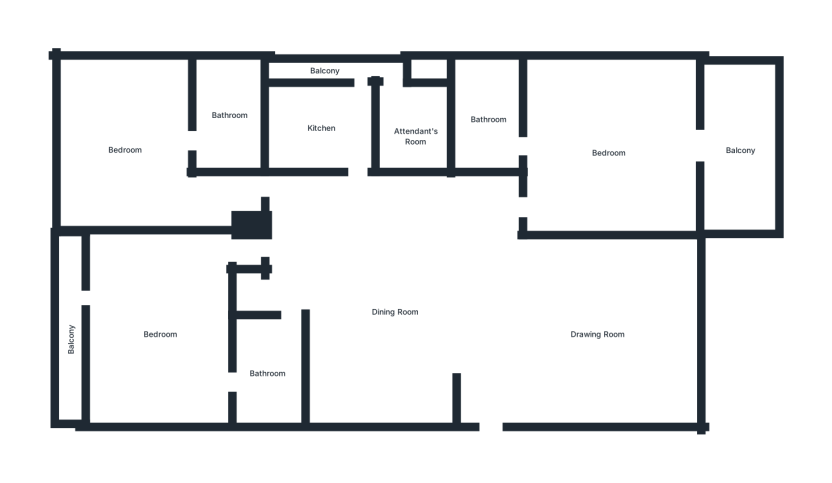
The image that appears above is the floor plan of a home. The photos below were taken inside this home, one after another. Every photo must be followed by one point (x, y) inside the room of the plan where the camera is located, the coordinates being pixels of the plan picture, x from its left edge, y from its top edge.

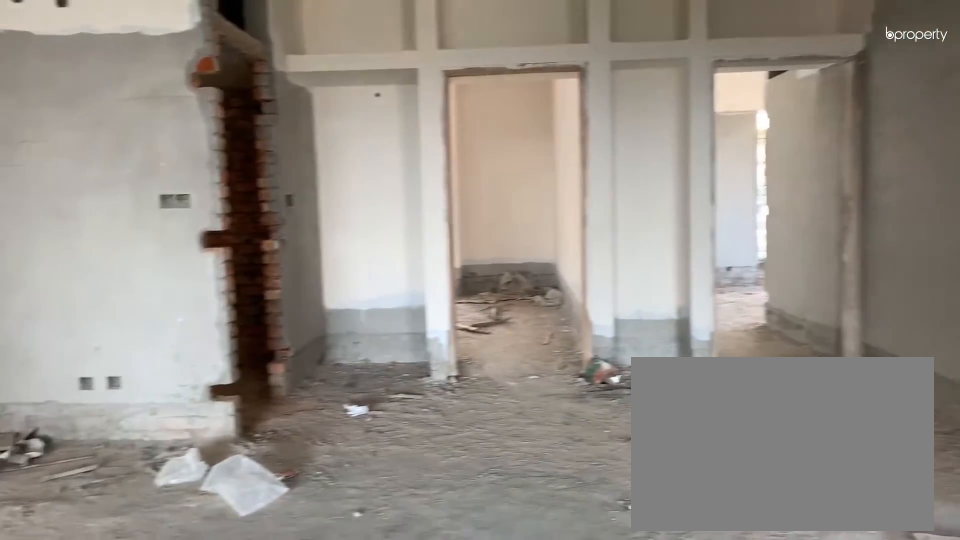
(395, 311)
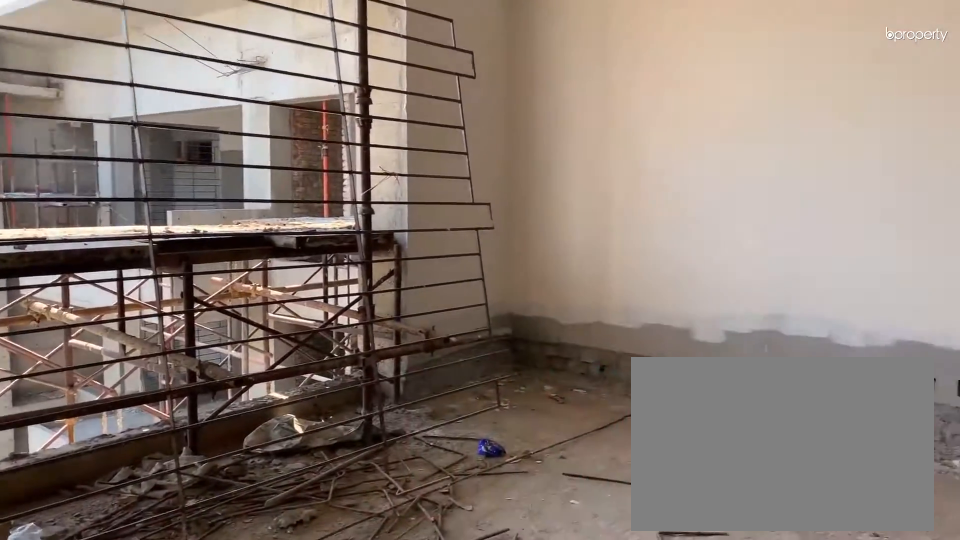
(592, 336)
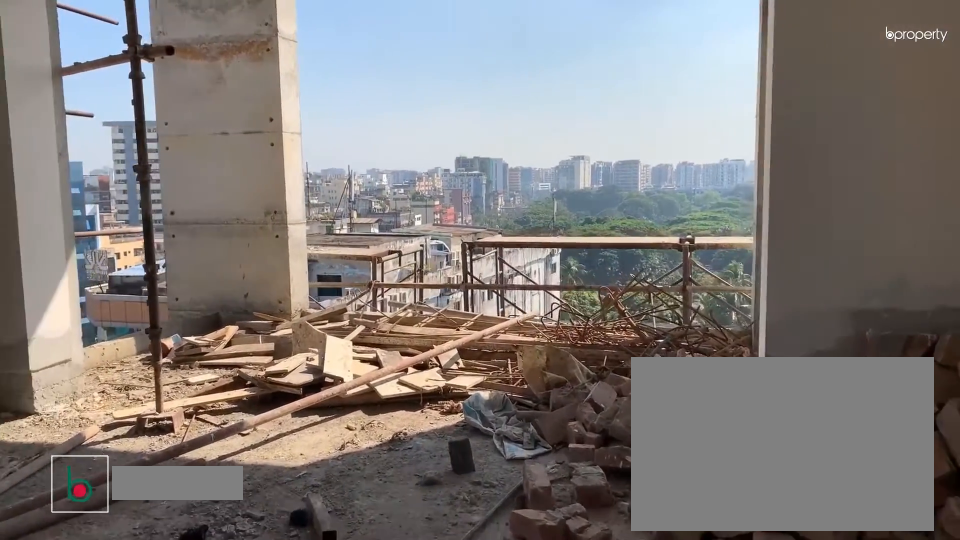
(605, 148)
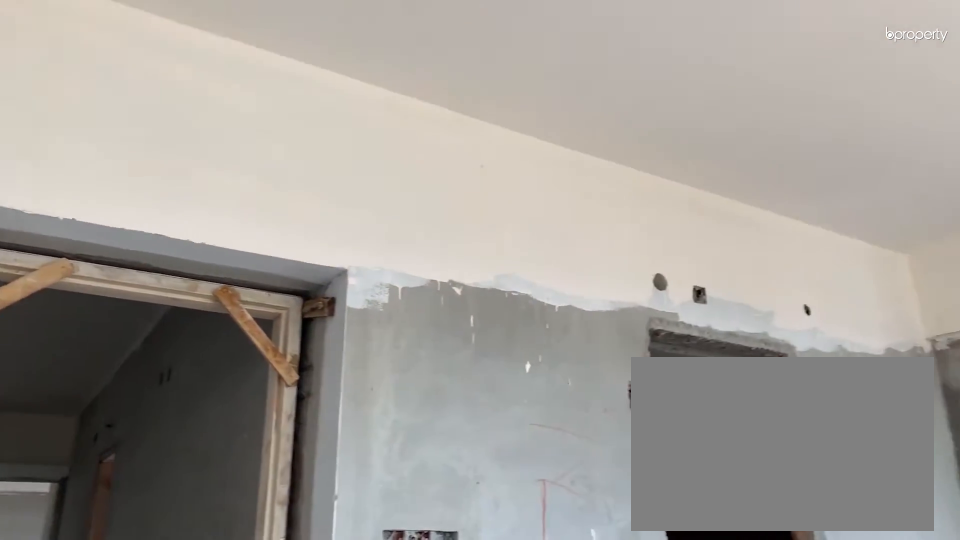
(605, 148)
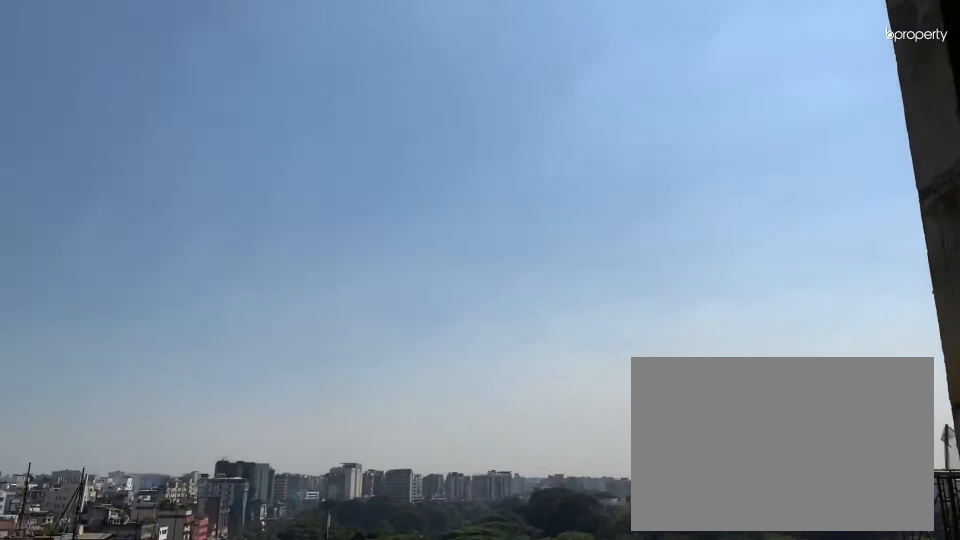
(740, 149)
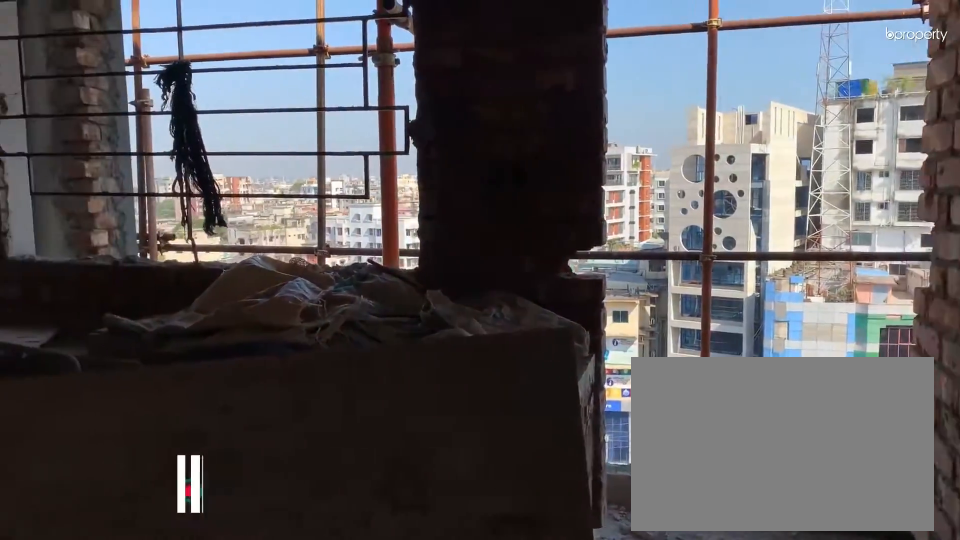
(328, 128)
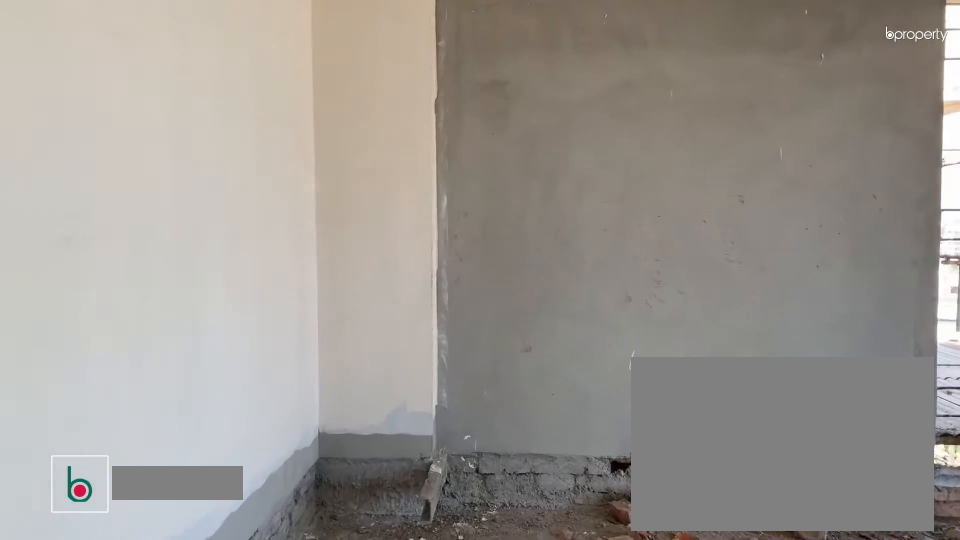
(124, 152)
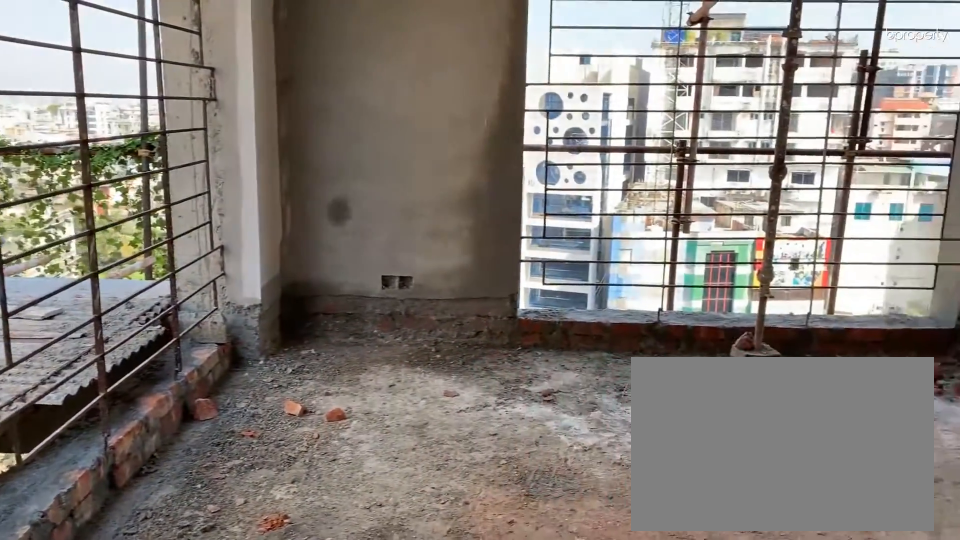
(124, 152)
